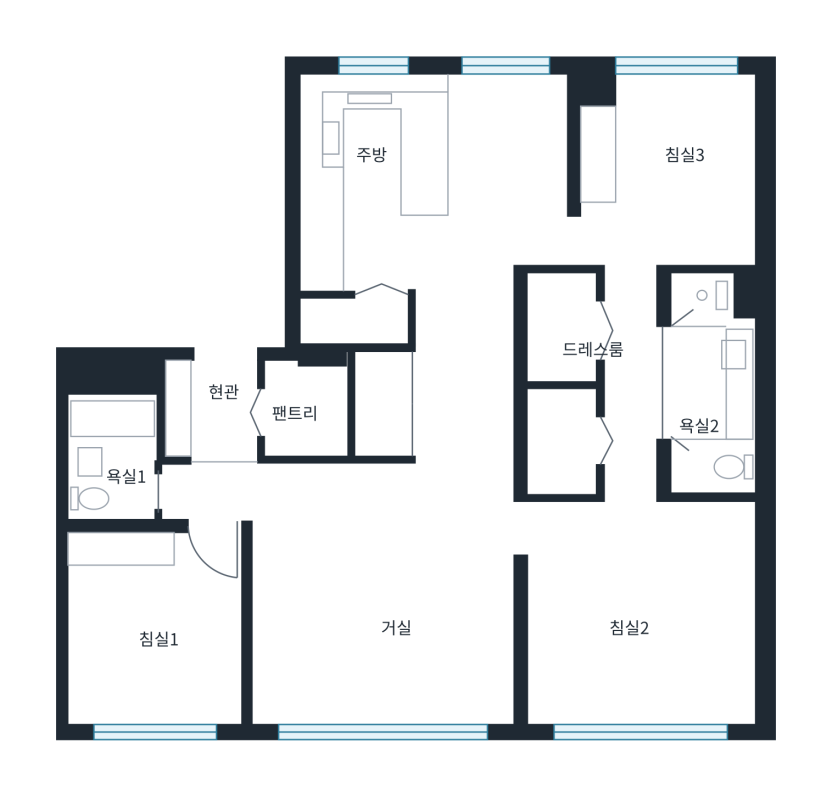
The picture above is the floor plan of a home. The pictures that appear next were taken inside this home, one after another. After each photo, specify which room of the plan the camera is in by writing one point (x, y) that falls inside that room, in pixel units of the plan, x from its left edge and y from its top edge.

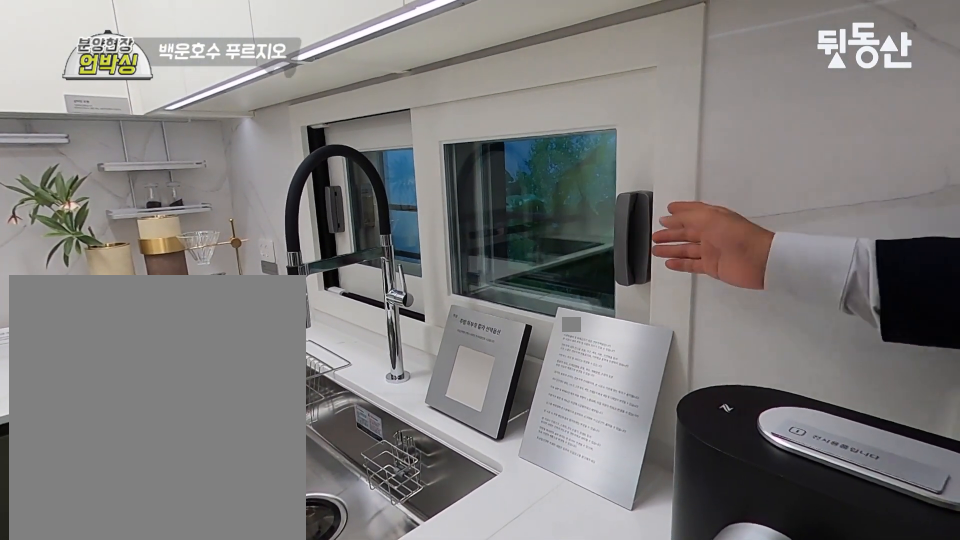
(504, 200)
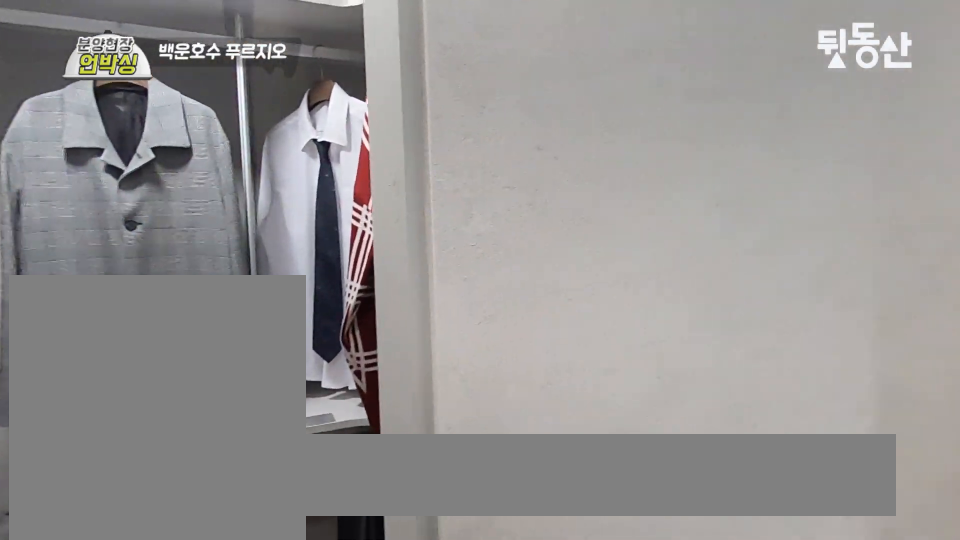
(624, 401)
